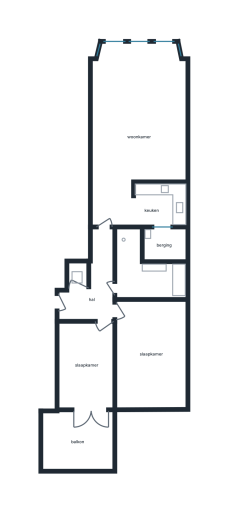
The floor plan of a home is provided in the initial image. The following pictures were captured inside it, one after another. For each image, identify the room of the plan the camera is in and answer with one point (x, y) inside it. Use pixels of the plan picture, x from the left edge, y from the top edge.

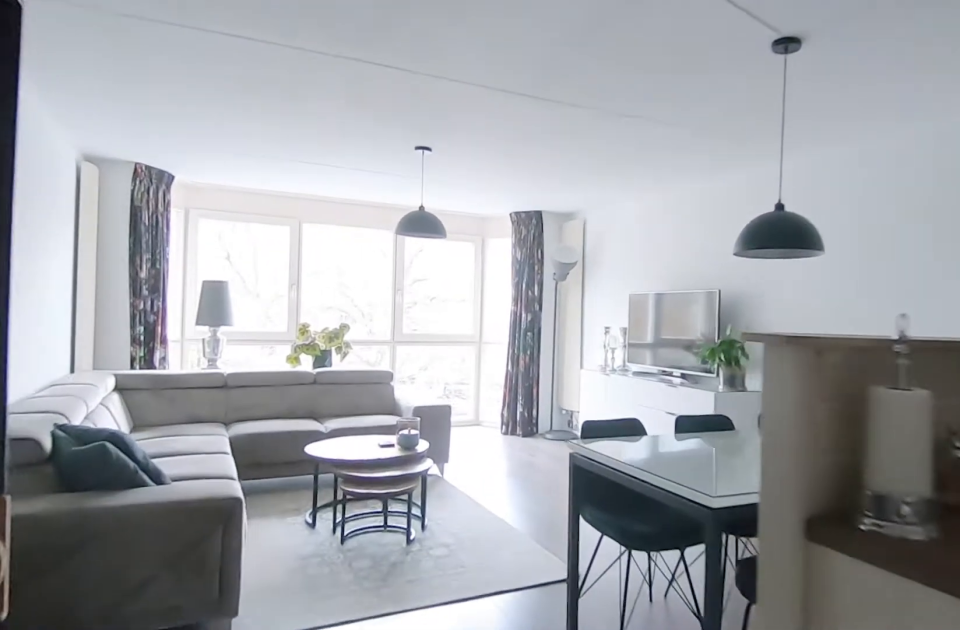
(134, 125)
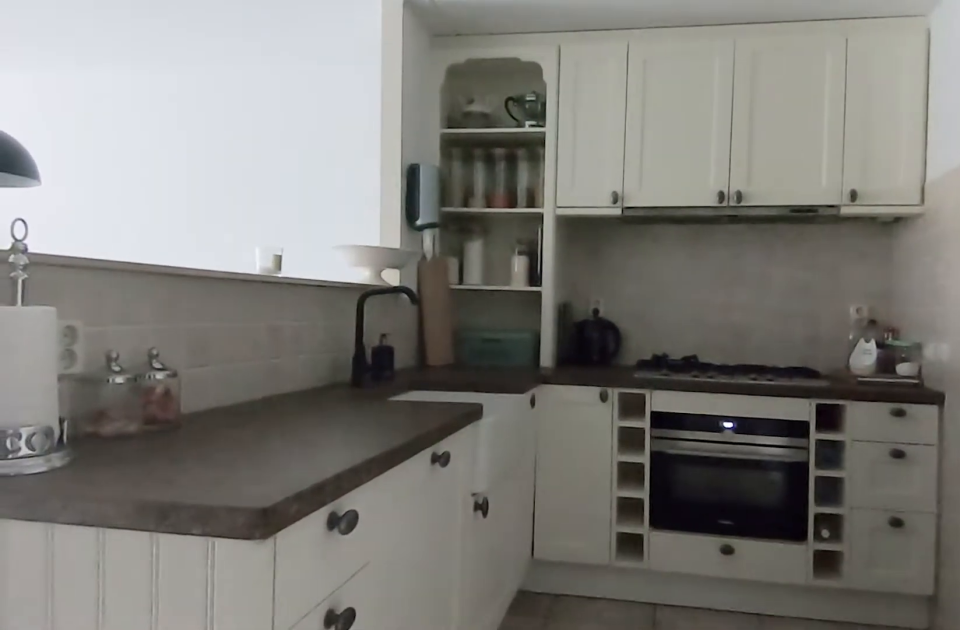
(158, 205)
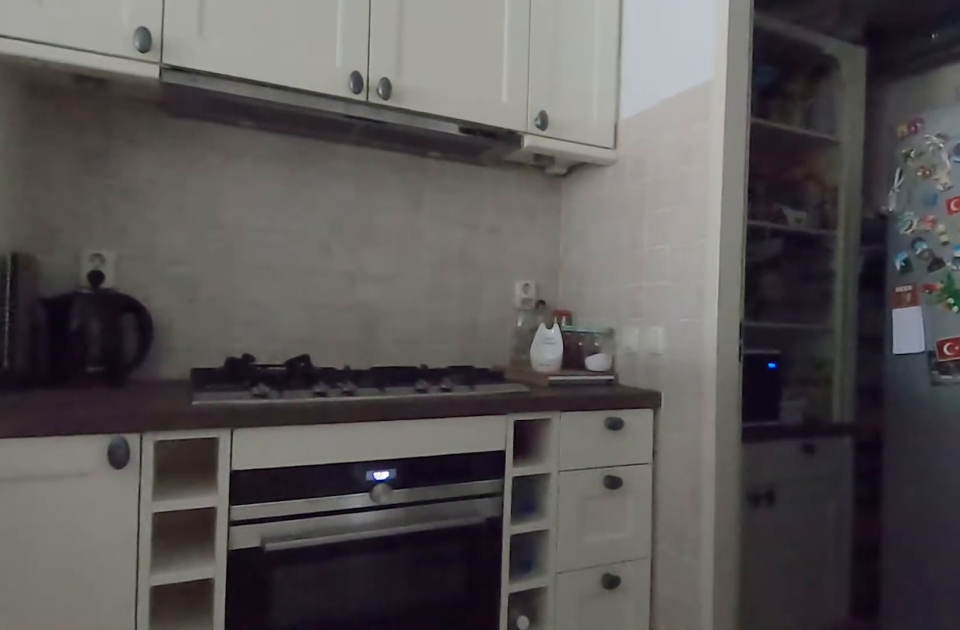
(158, 205)
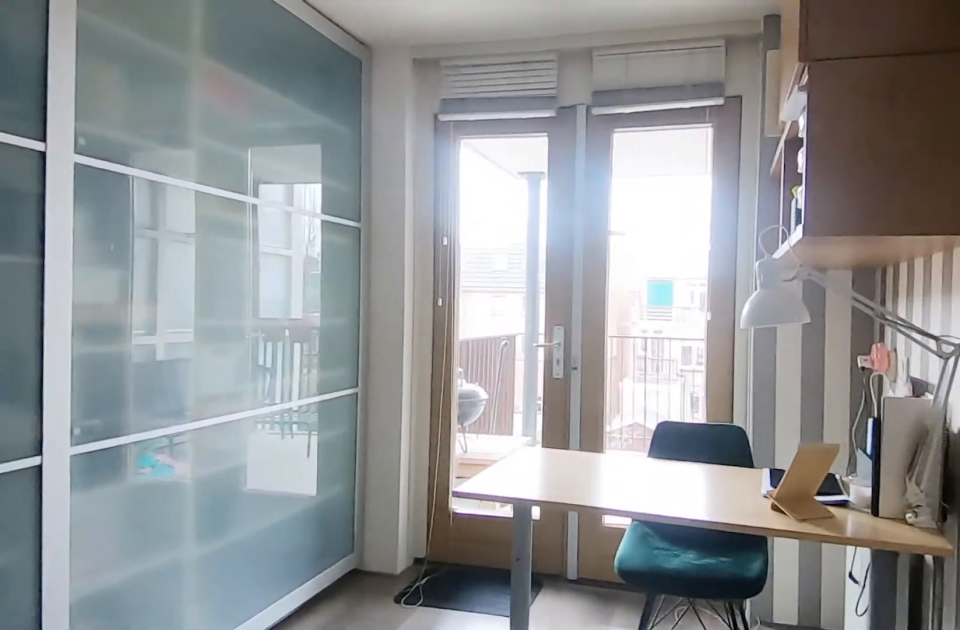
(87, 365)
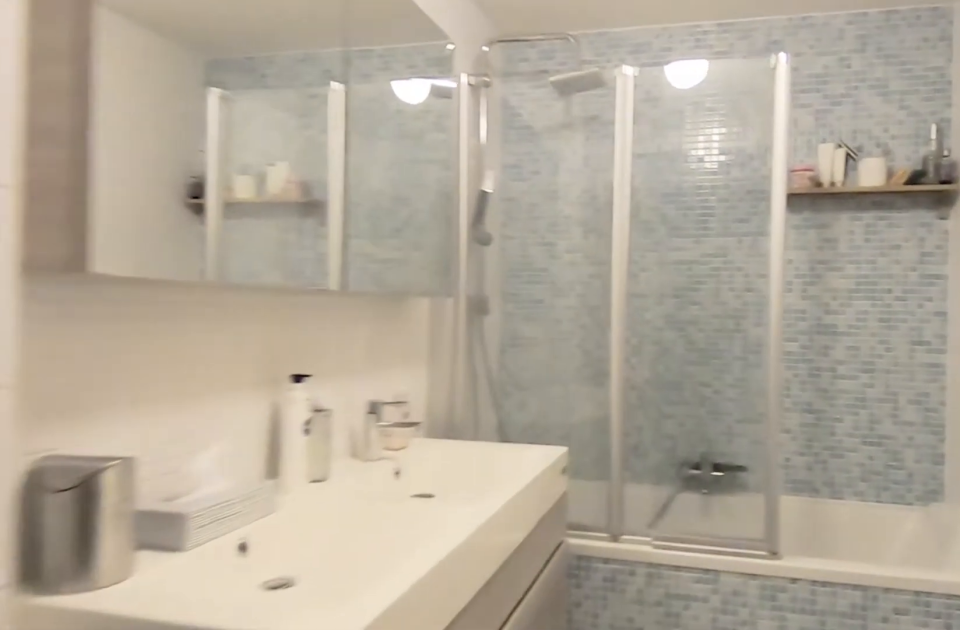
(144, 271)
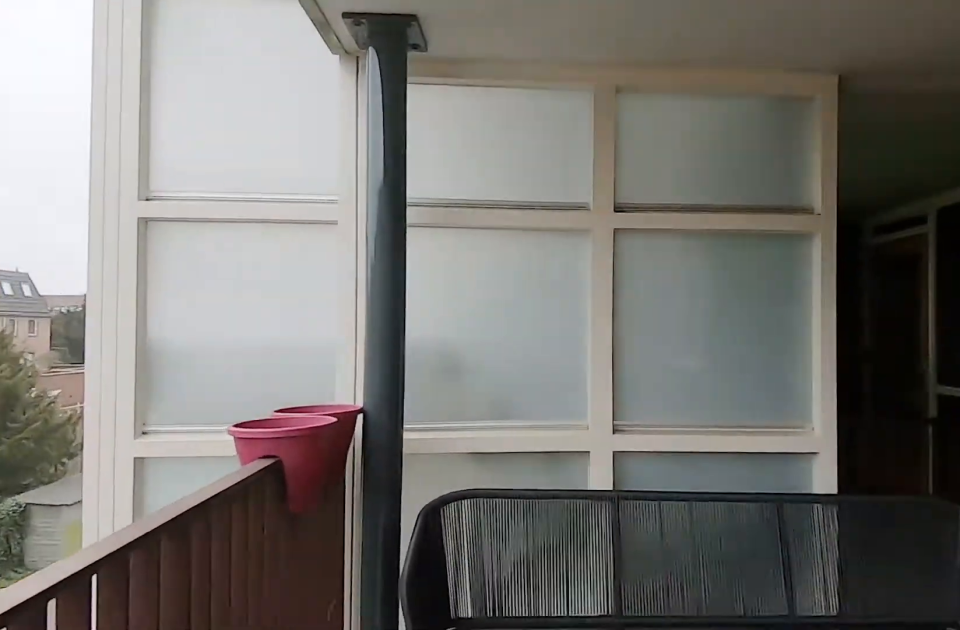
(80, 441)
